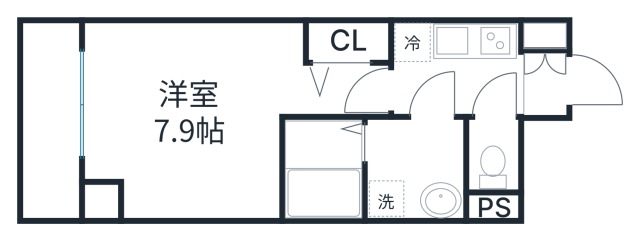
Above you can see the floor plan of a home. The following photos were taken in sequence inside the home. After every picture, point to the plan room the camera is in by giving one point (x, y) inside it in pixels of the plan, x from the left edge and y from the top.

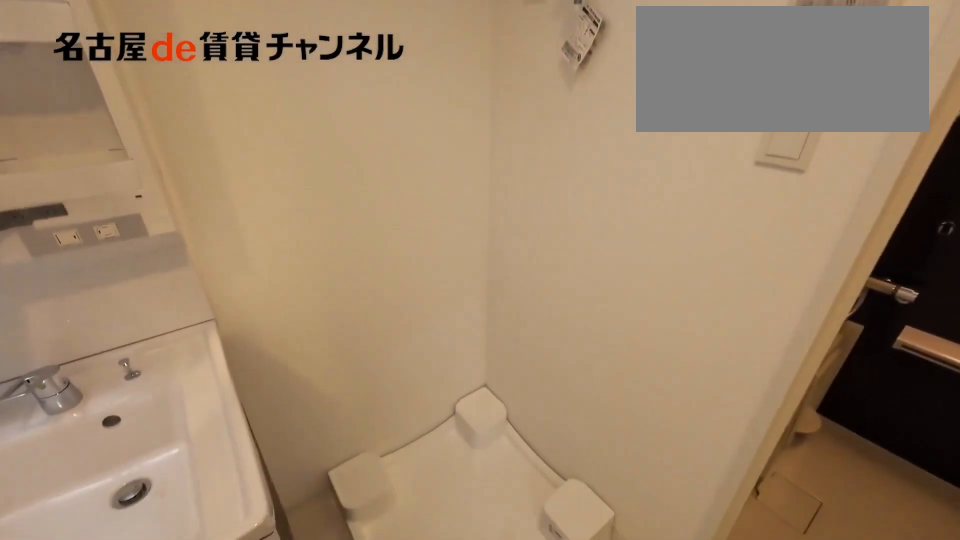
(414, 168)
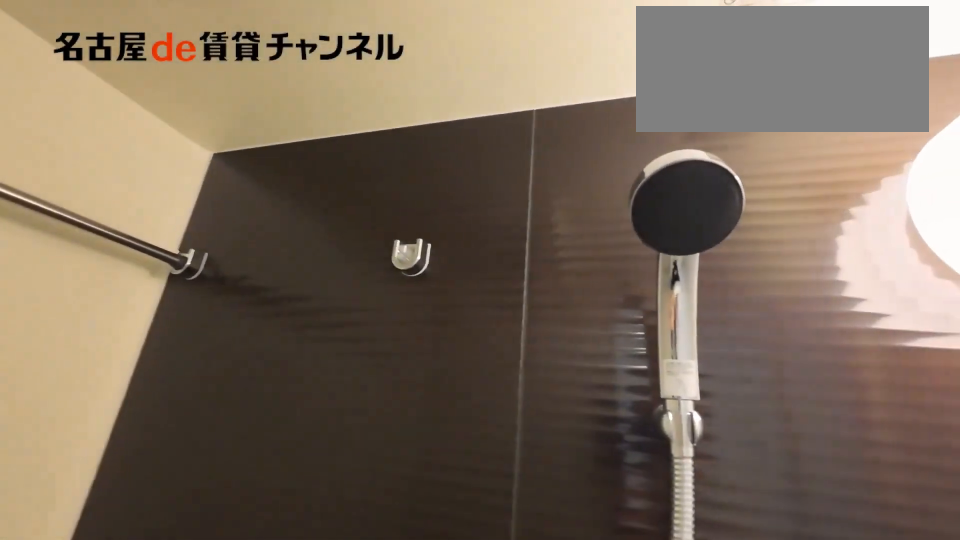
(324, 170)
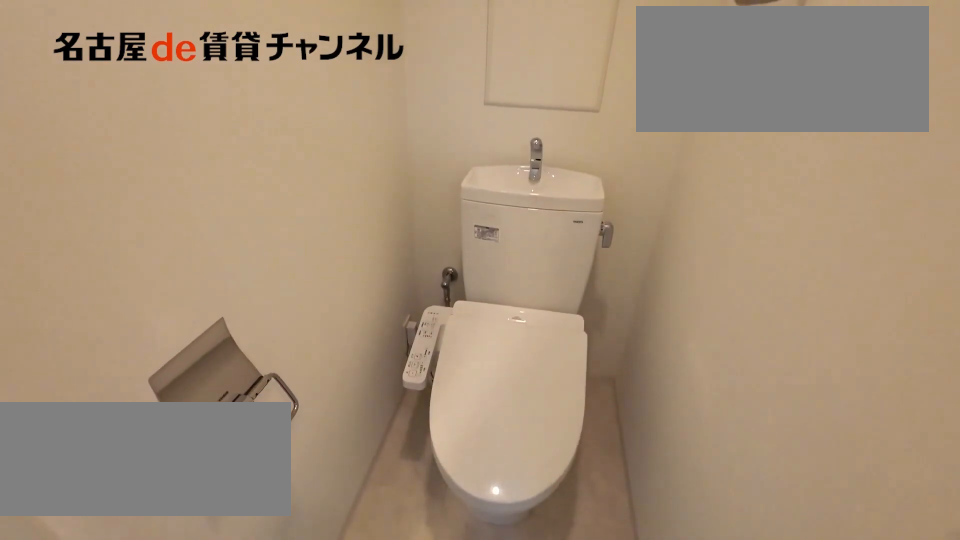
(492, 170)
